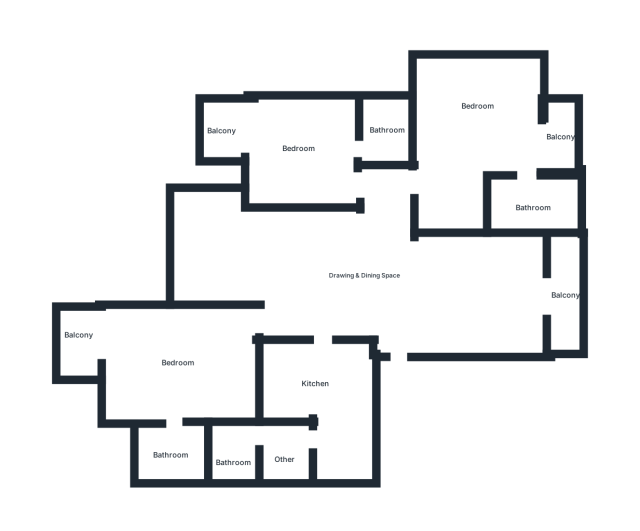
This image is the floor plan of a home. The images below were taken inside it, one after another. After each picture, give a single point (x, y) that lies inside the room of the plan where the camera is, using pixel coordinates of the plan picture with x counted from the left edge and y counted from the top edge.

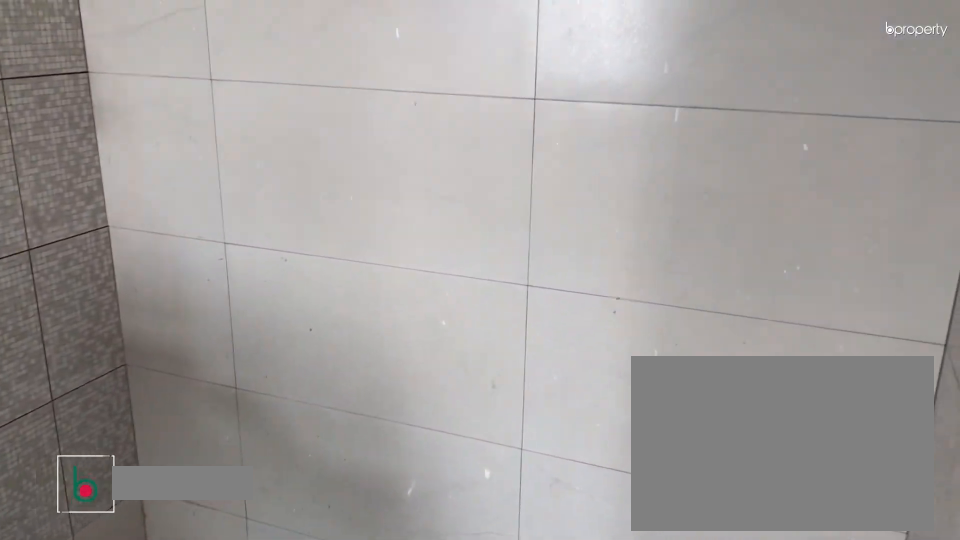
(541, 207)
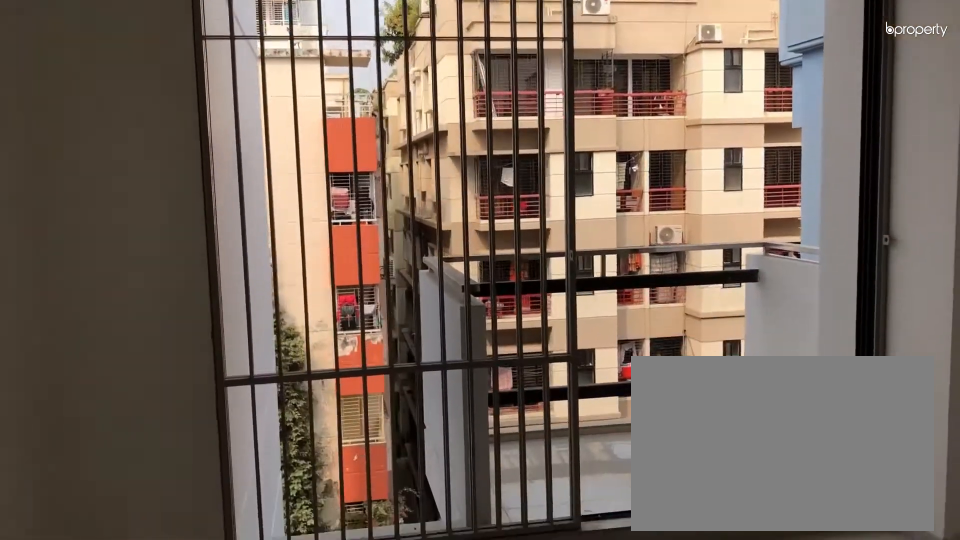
(275, 151)
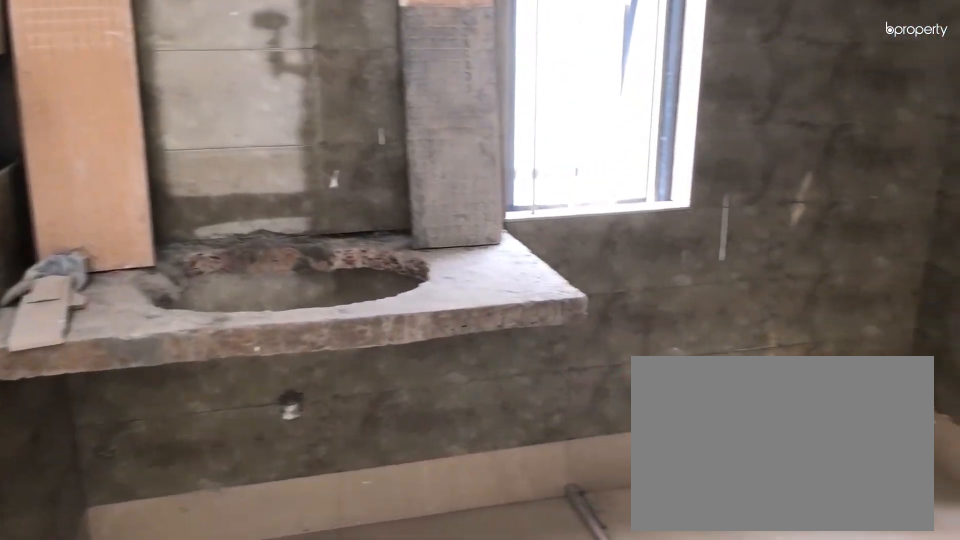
(181, 450)
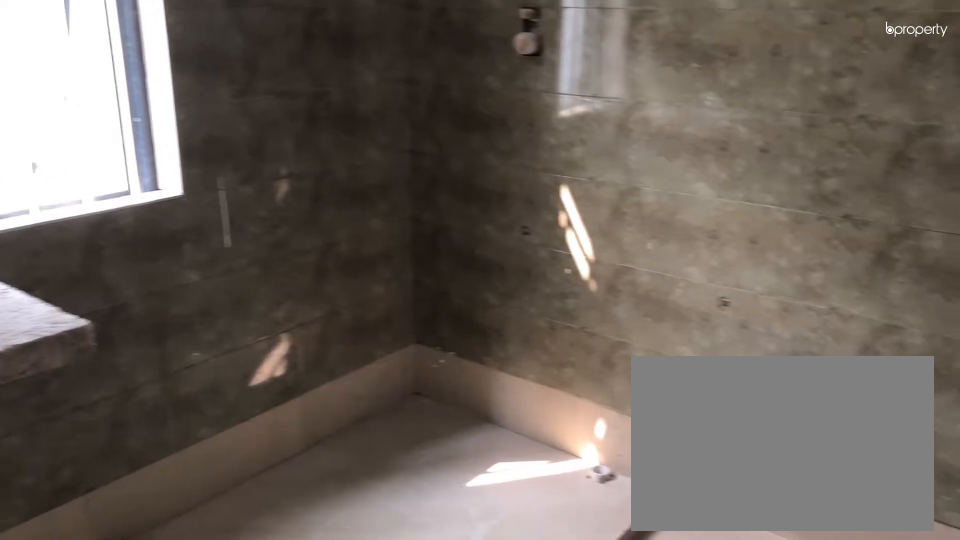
(181, 450)
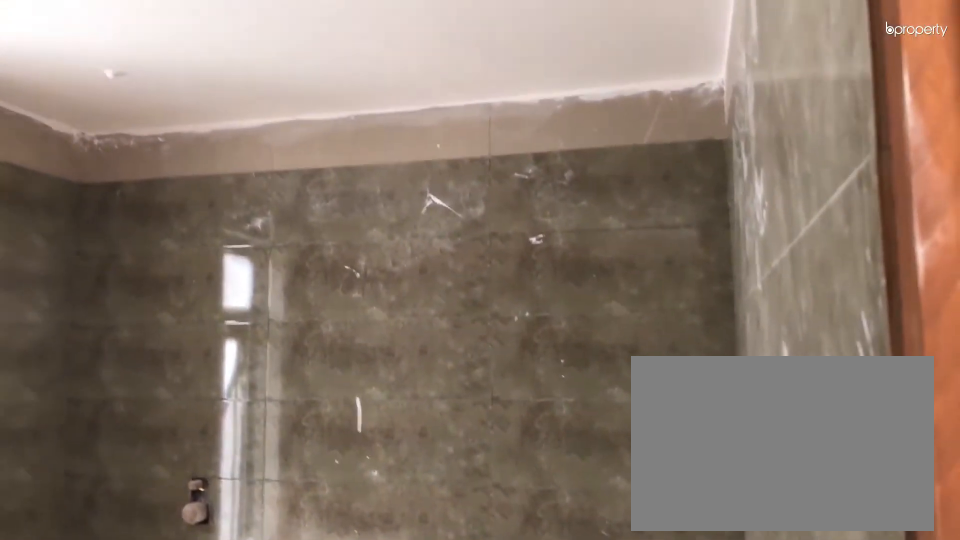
(181, 450)
